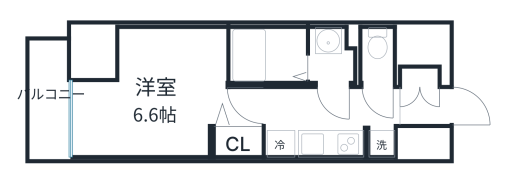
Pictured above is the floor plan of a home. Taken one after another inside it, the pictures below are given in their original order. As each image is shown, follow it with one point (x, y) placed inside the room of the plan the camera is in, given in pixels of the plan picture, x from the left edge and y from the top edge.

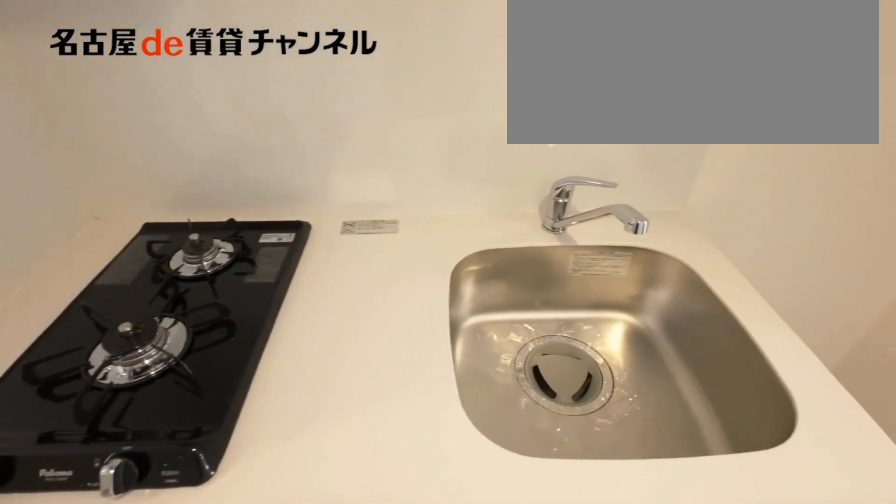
(314, 141)
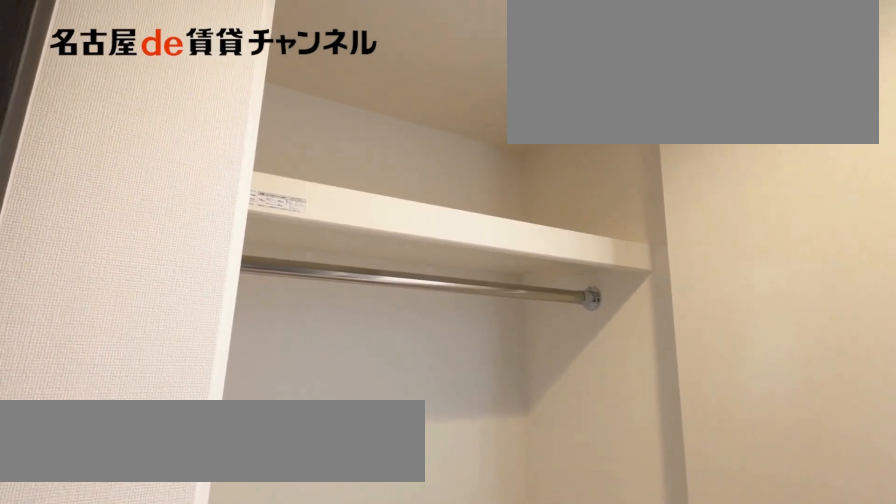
(236, 142)
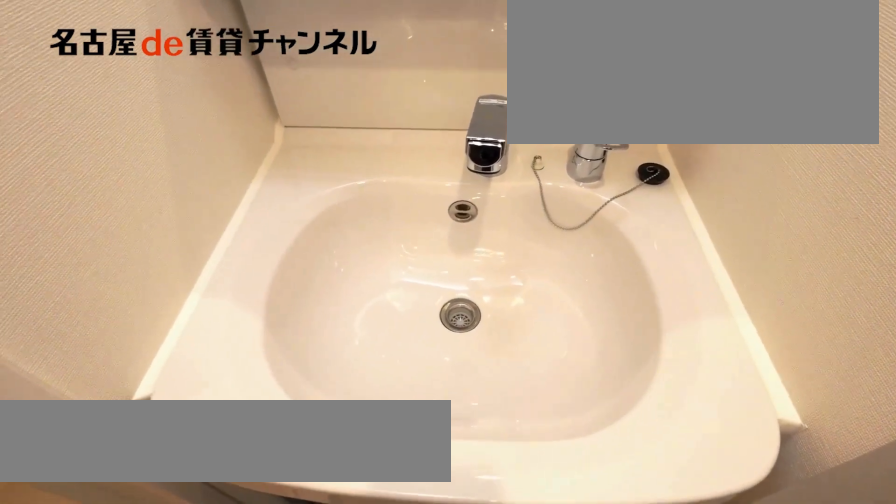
(333, 56)
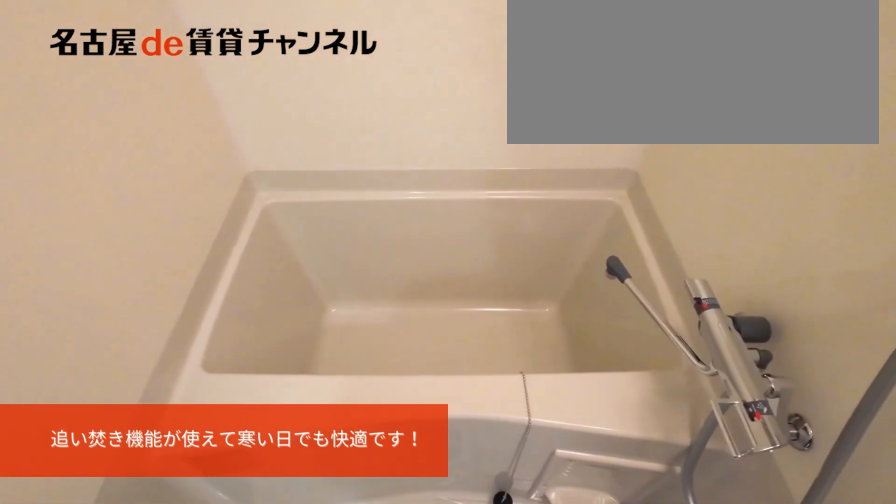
(268, 55)
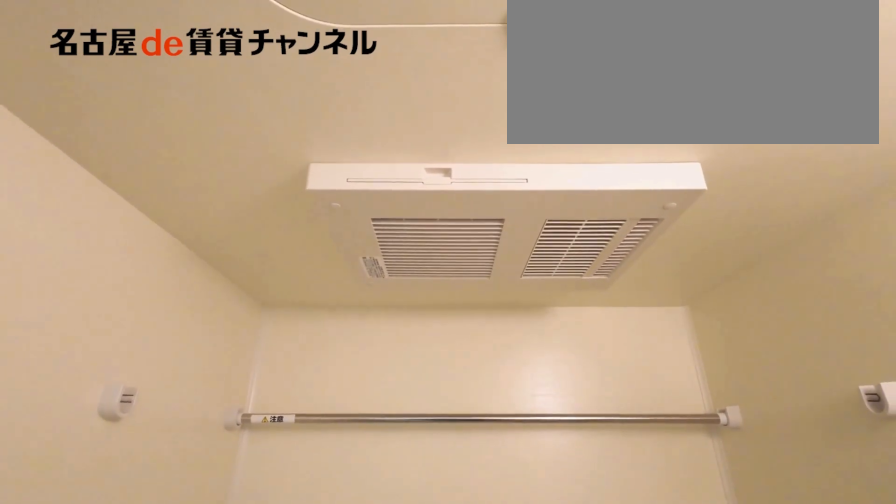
(268, 55)
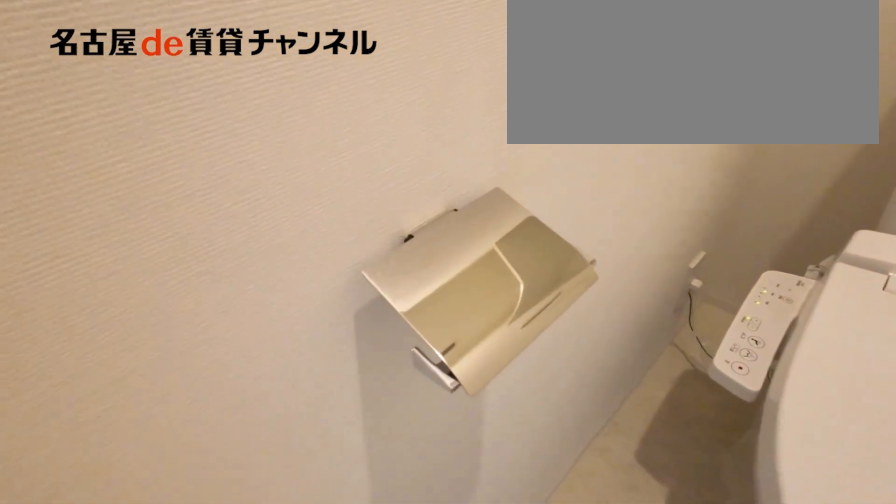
(375, 55)
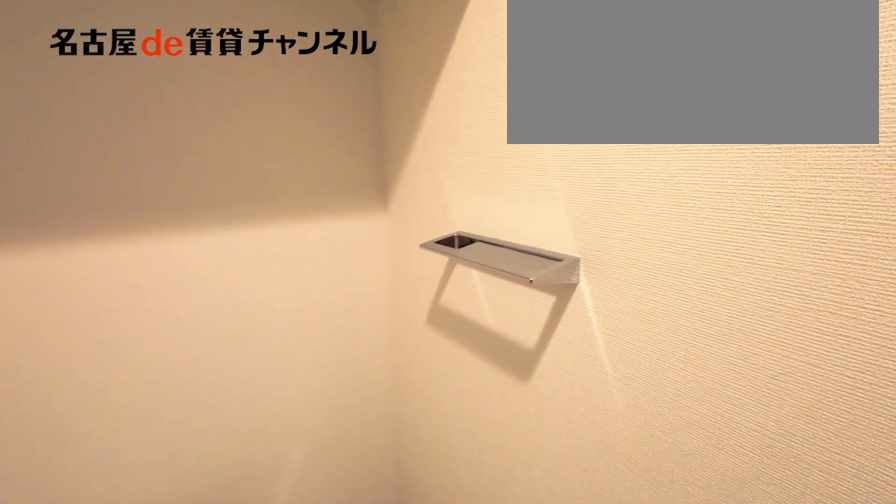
(375, 55)
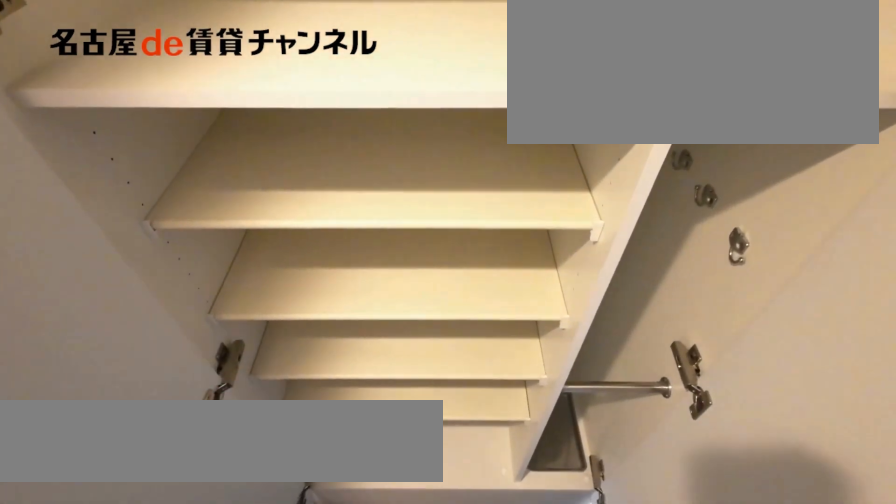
(423, 76)
